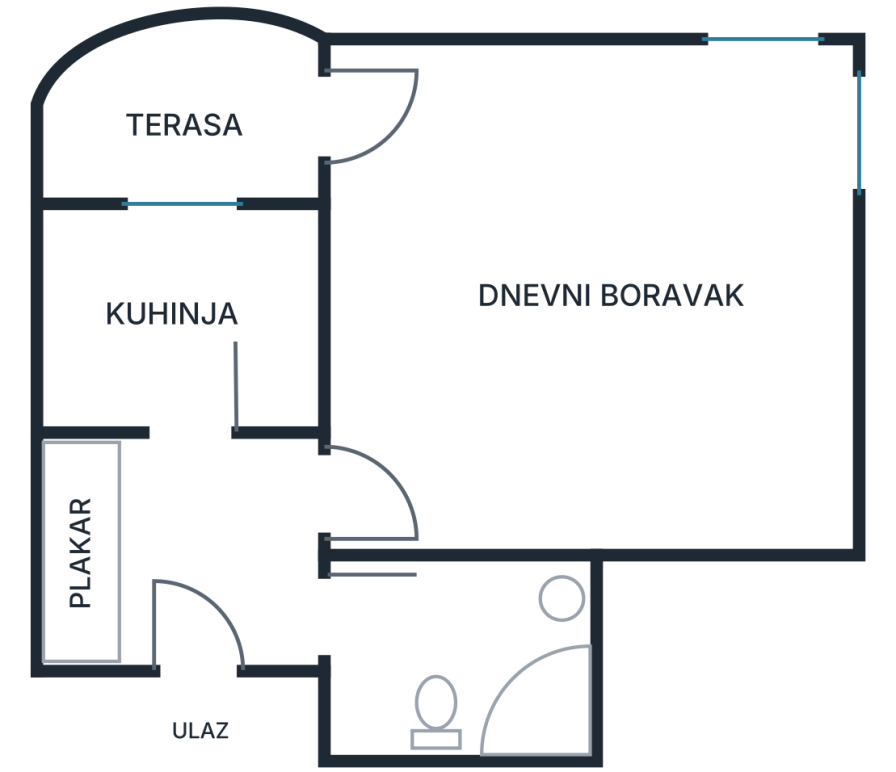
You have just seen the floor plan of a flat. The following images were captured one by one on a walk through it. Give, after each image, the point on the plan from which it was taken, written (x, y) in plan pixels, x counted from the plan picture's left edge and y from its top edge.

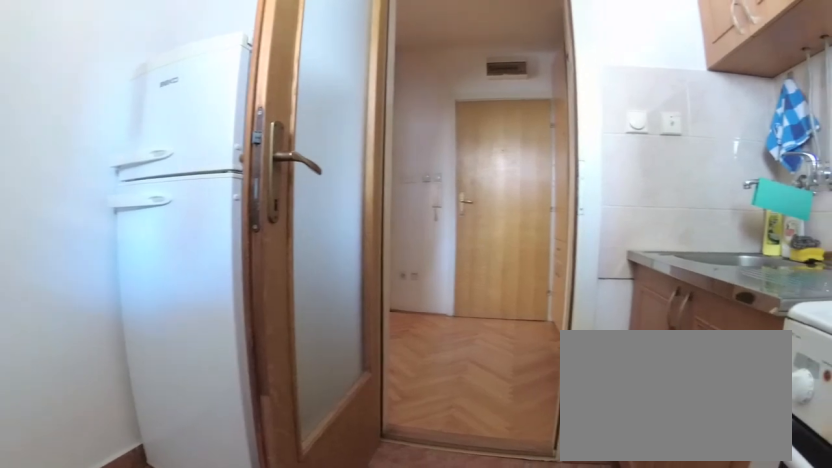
(194, 258)
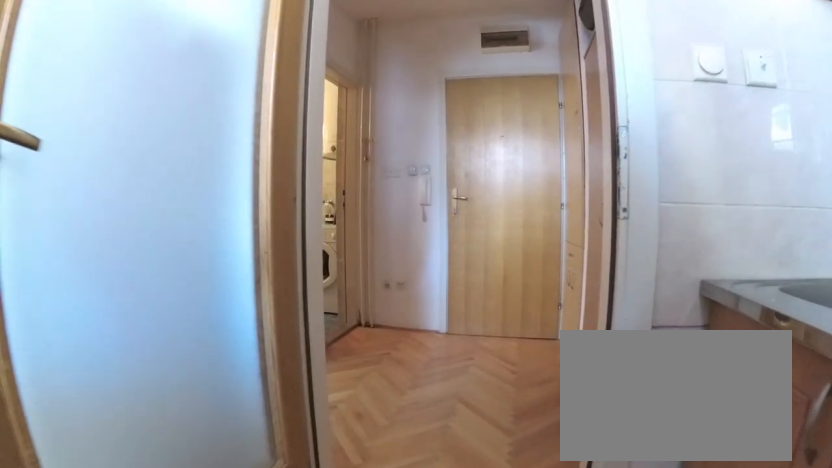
(201, 315)
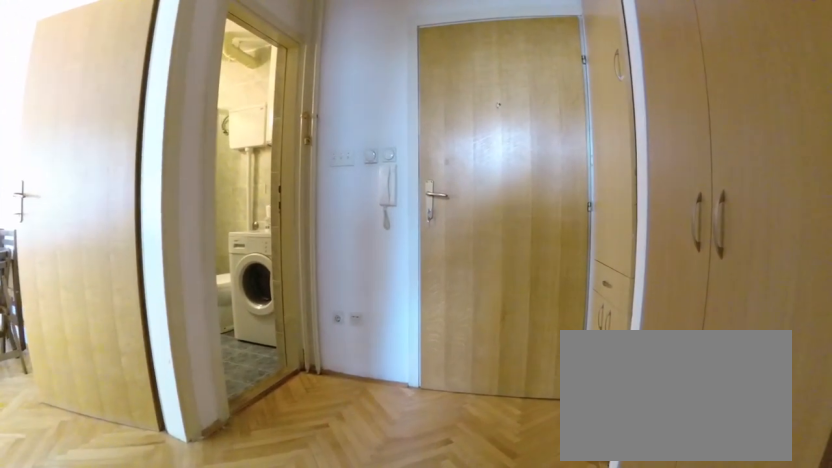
(200, 407)
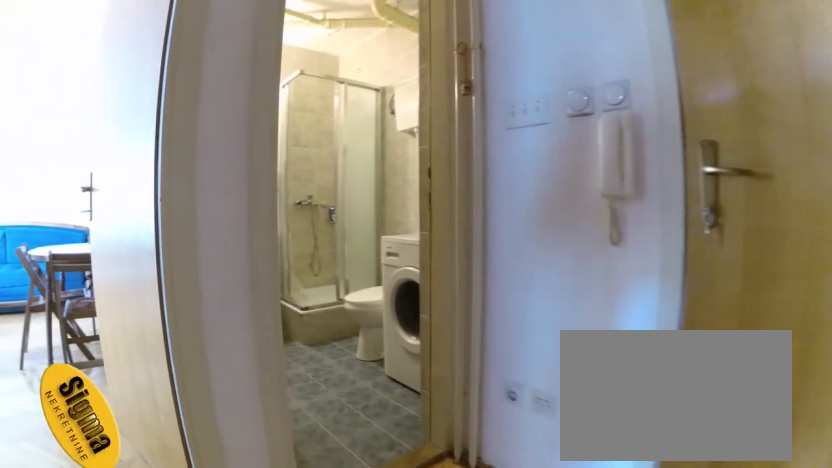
(205, 486)
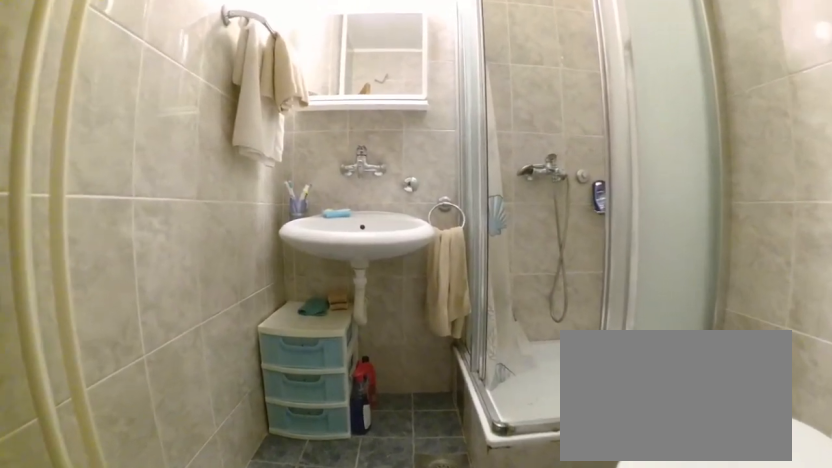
(379, 605)
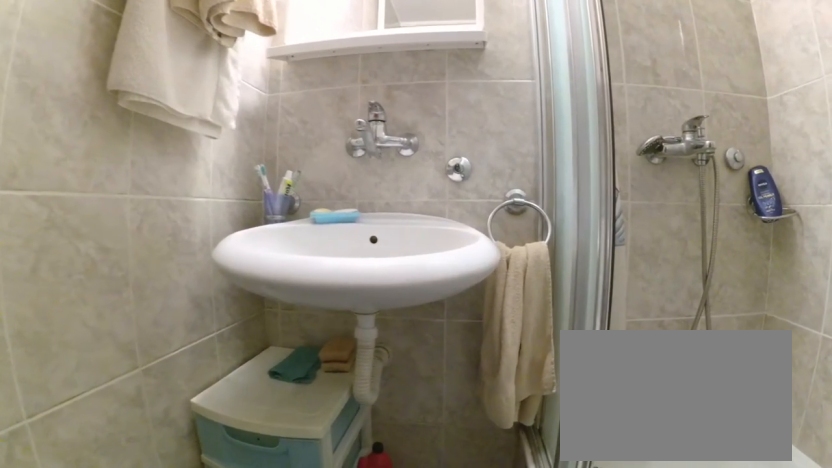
(489, 603)
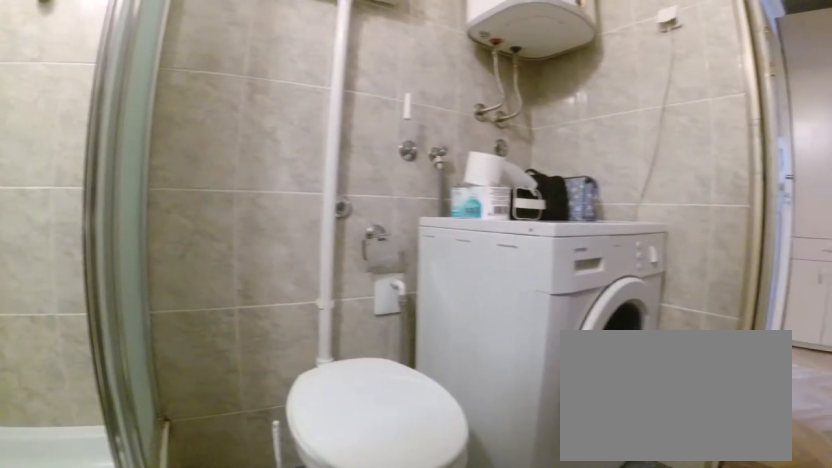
(557, 573)
